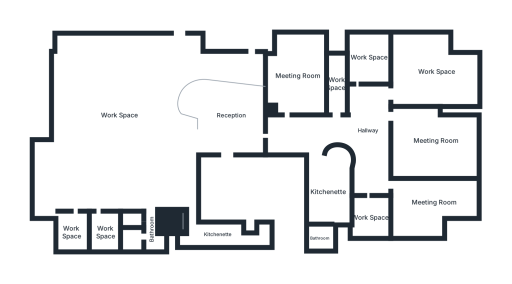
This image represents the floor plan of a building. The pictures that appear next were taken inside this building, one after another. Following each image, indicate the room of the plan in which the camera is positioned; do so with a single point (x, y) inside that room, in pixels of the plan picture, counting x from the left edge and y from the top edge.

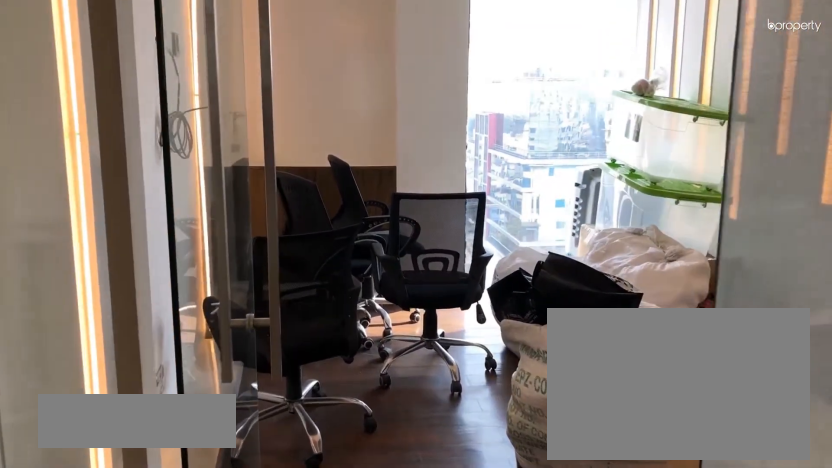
(369, 57)
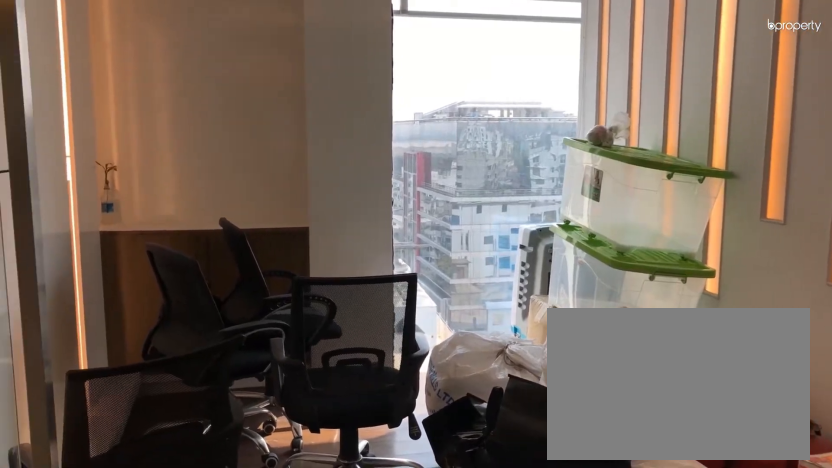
(370, 57)
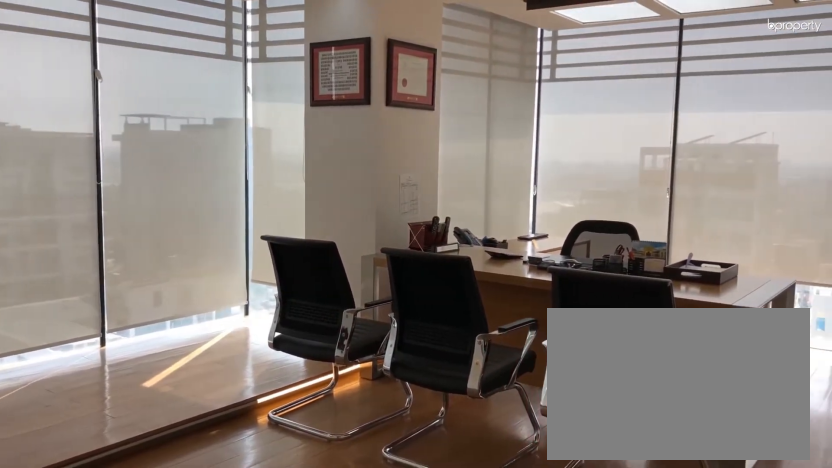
(437, 72)
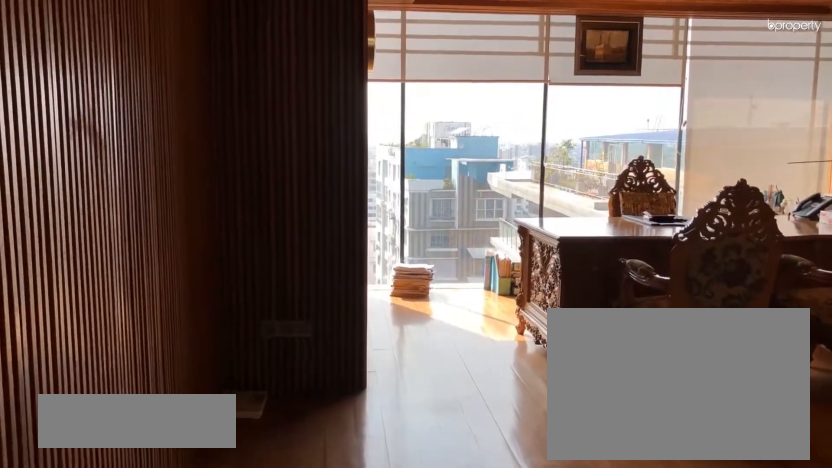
(435, 141)
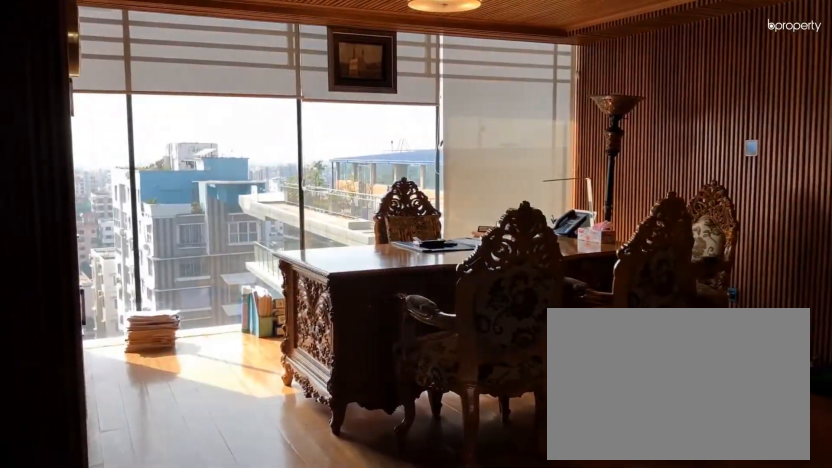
(435, 142)
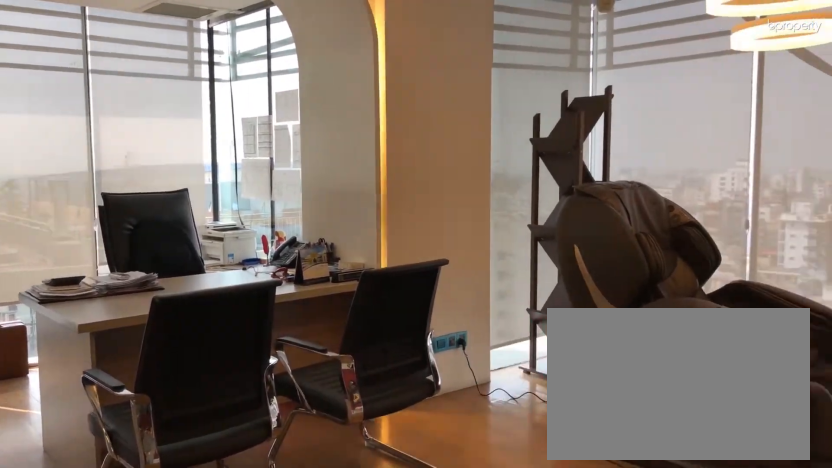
(433, 203)
